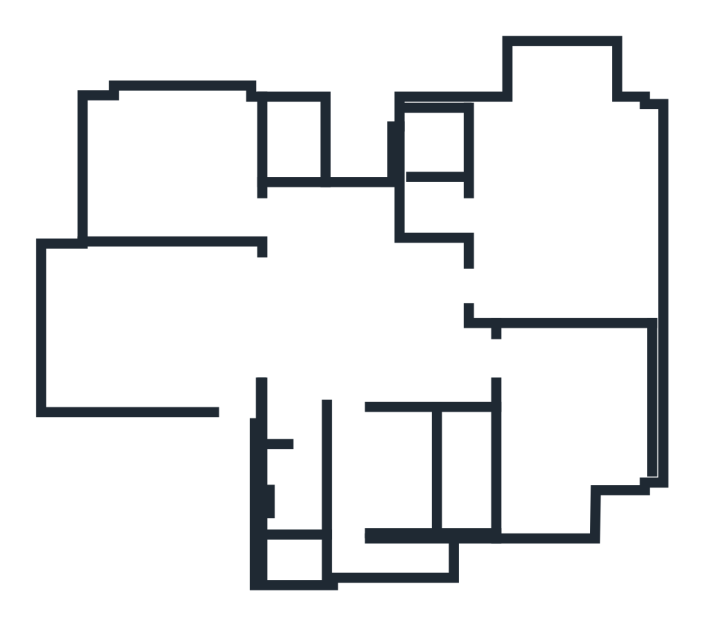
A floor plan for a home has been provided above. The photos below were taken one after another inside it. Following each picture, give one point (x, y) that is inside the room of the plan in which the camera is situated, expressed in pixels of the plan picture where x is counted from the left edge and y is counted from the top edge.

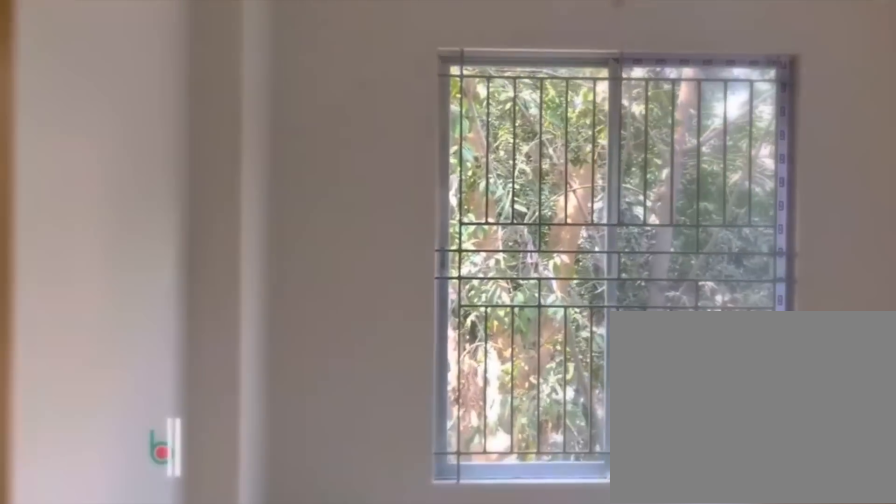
(567, 410)
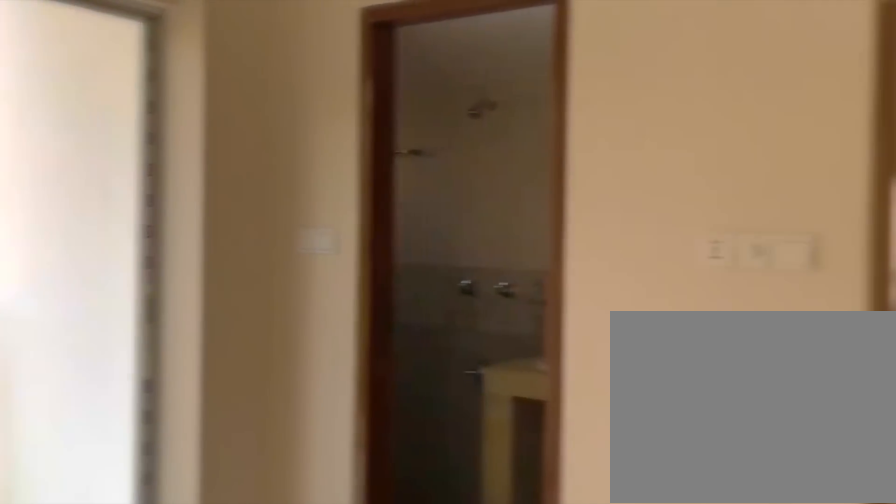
(572, 410)
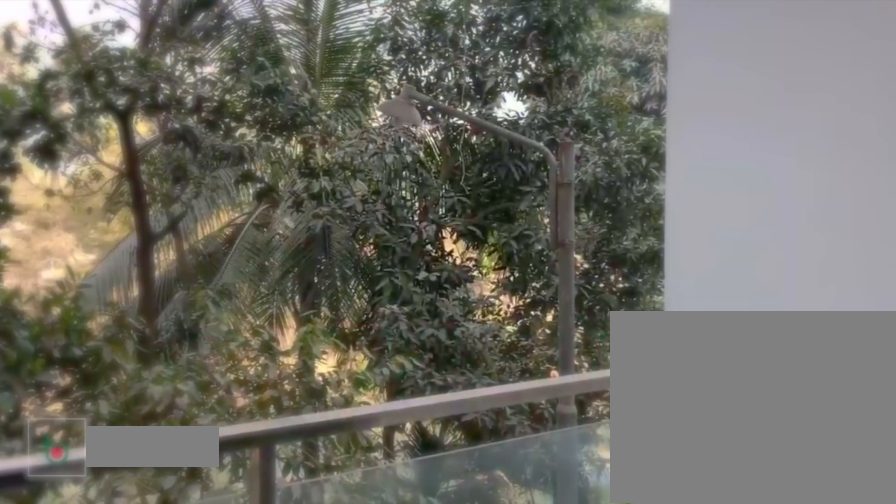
(536, 508)
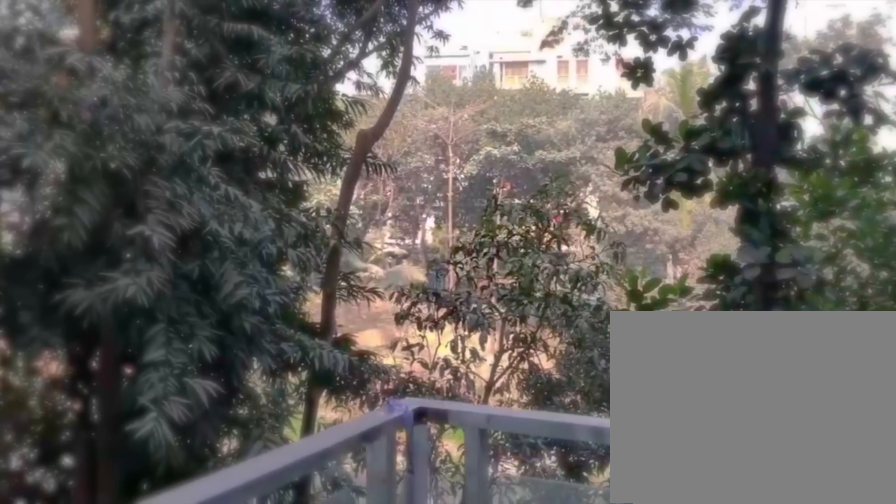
(540, 504)
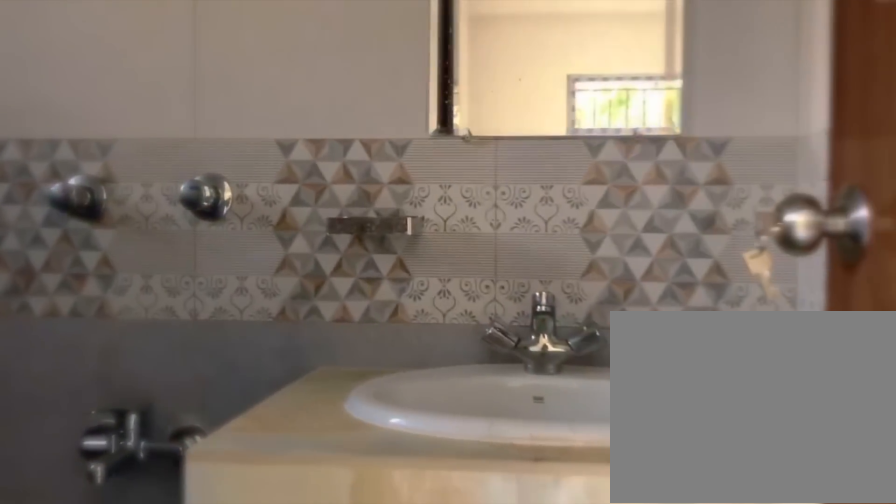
(459, 484)
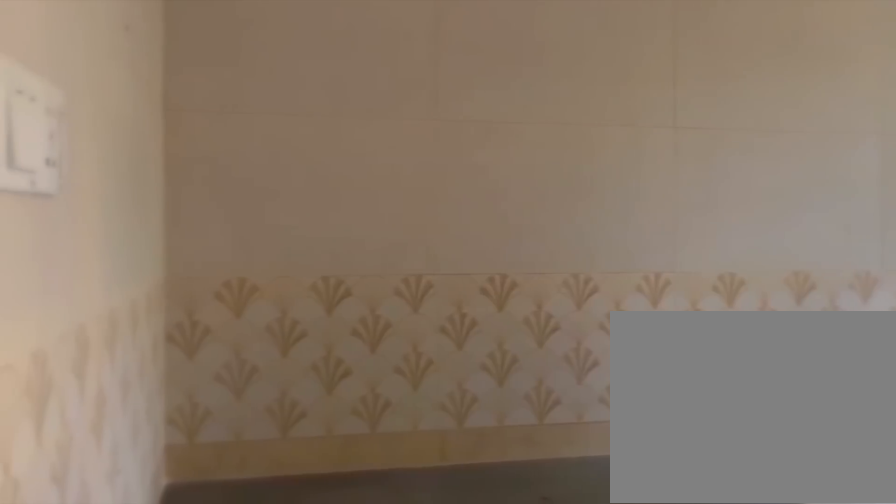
(377, 484)
